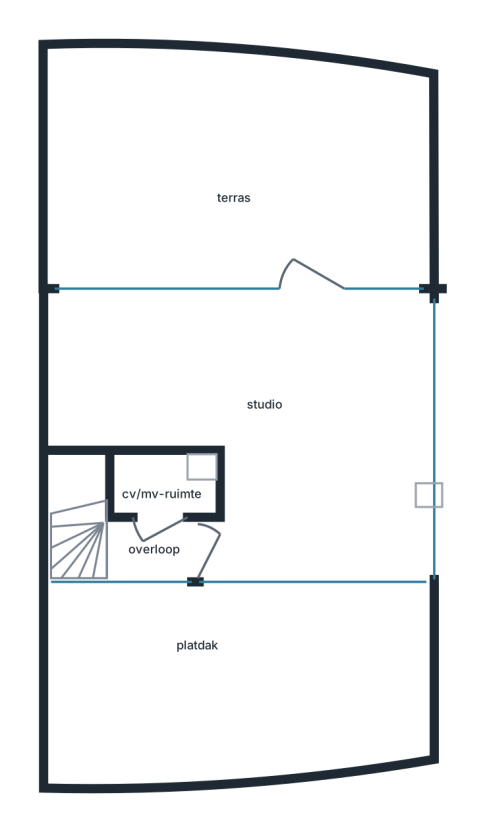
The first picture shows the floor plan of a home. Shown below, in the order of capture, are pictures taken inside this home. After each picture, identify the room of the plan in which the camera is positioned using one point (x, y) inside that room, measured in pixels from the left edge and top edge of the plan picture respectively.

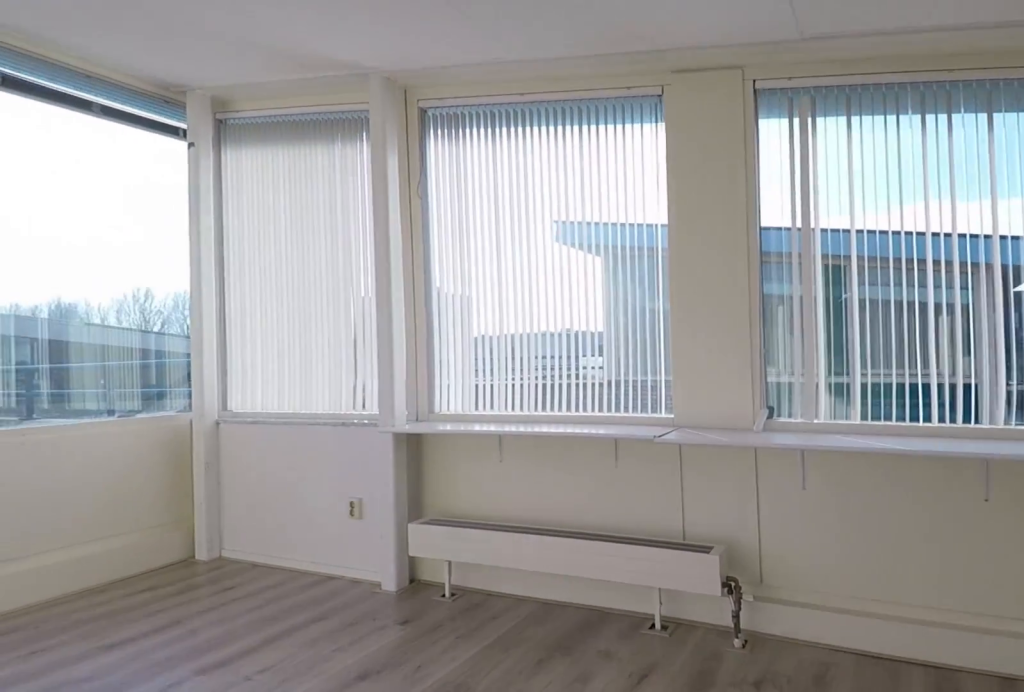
(265, 419)
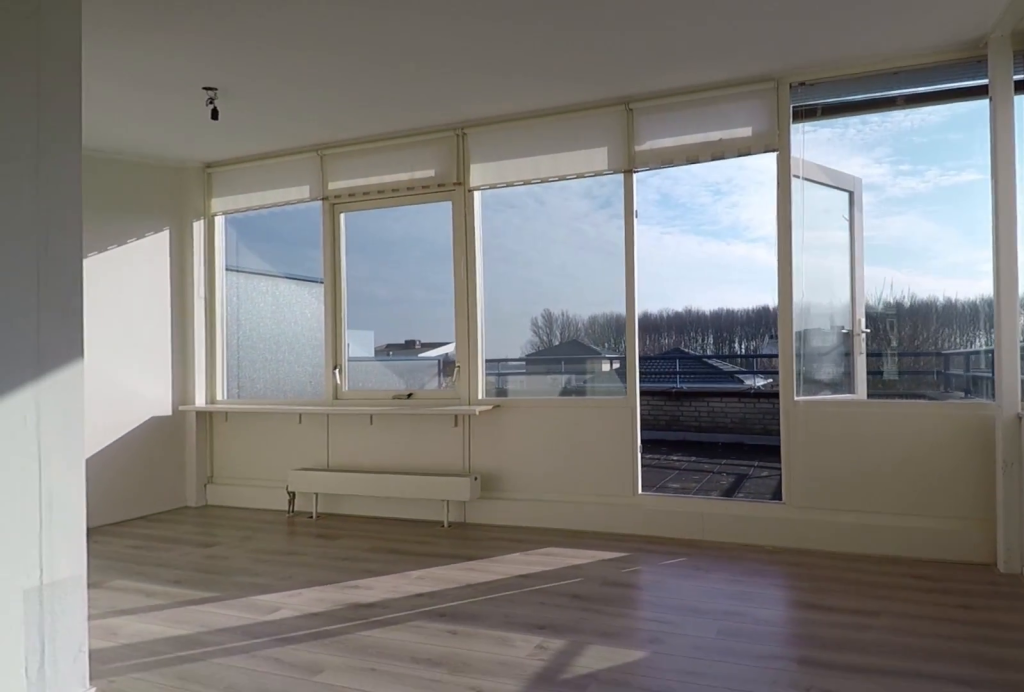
(265, 419)
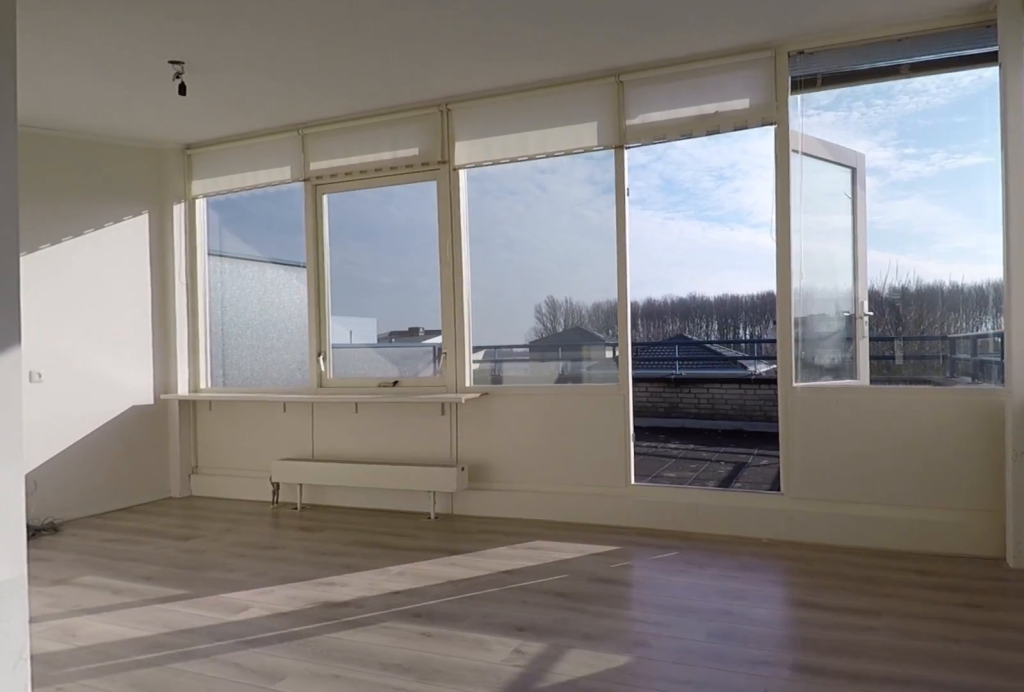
(265, 419)
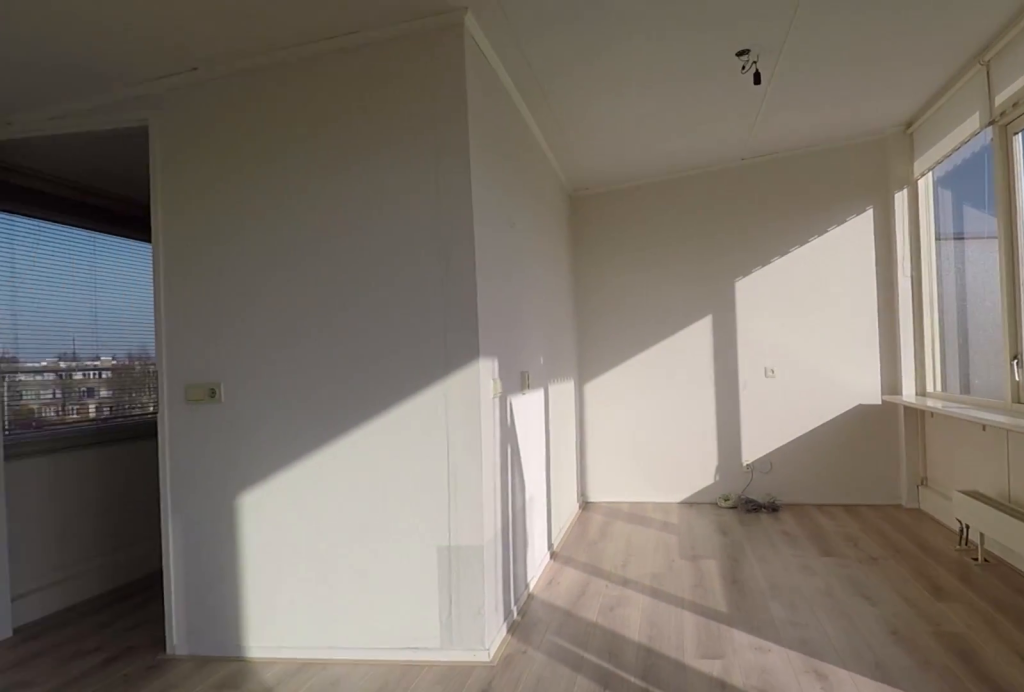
(265, 419)
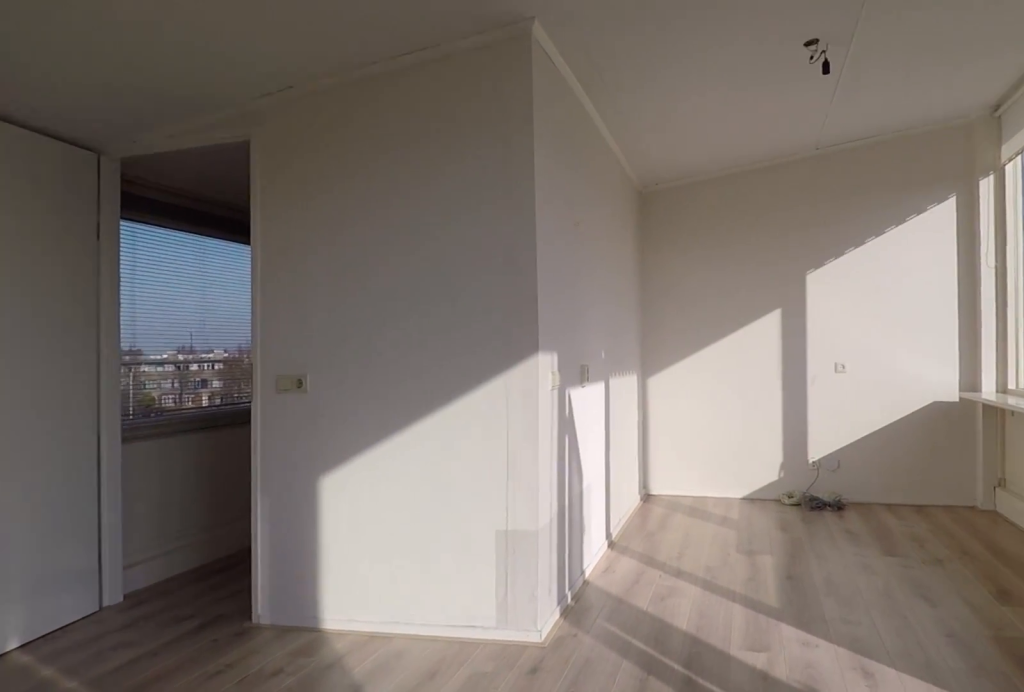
(265, 419)
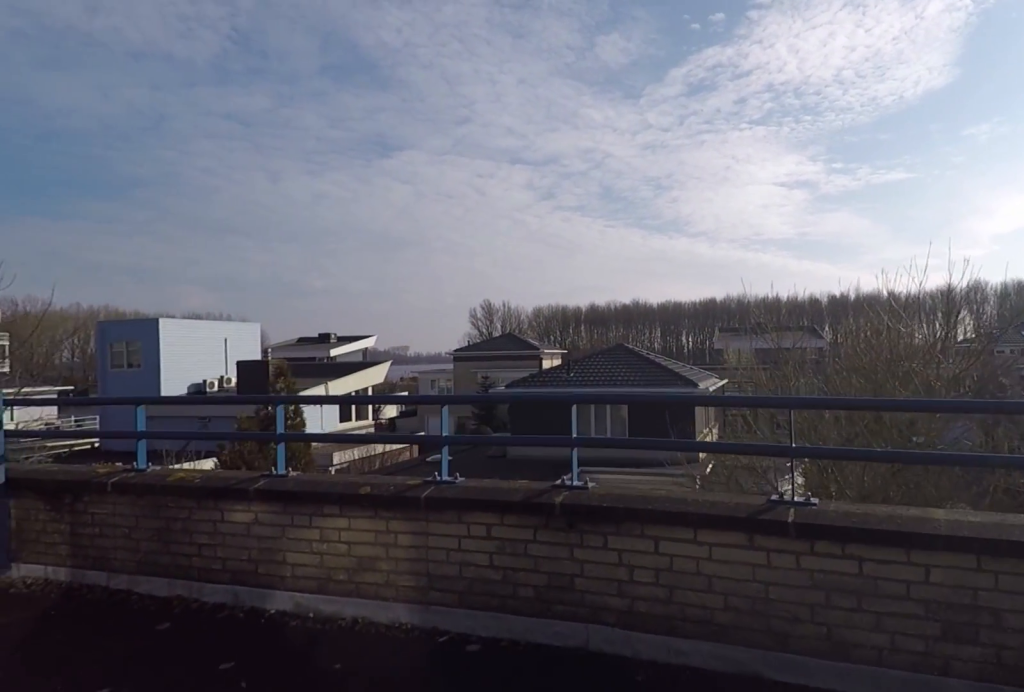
(234, 170)
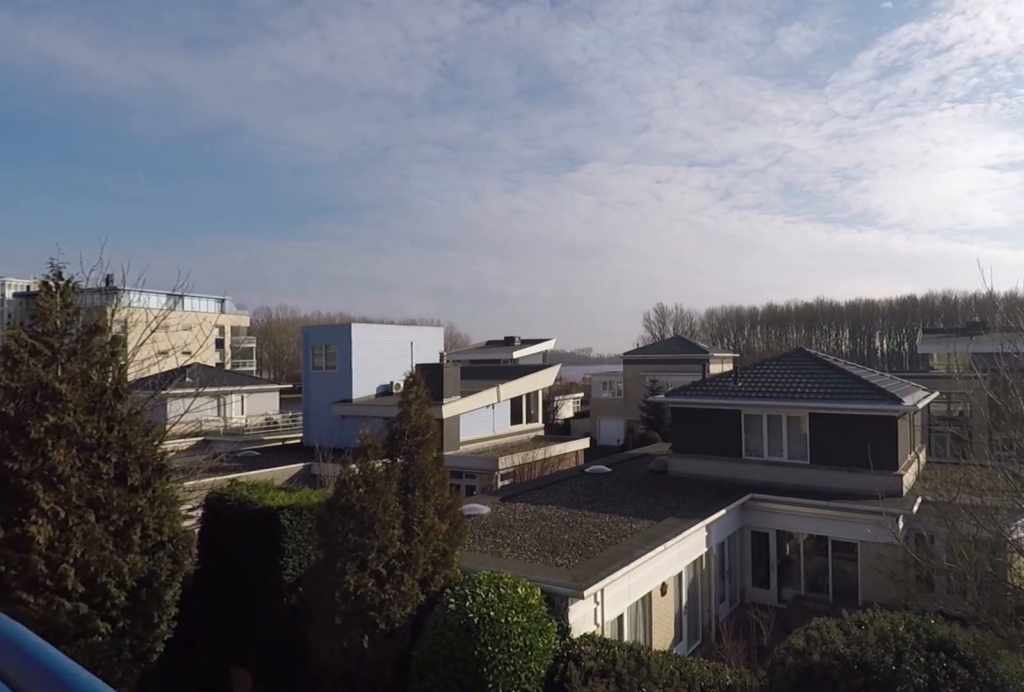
(234, 170)
